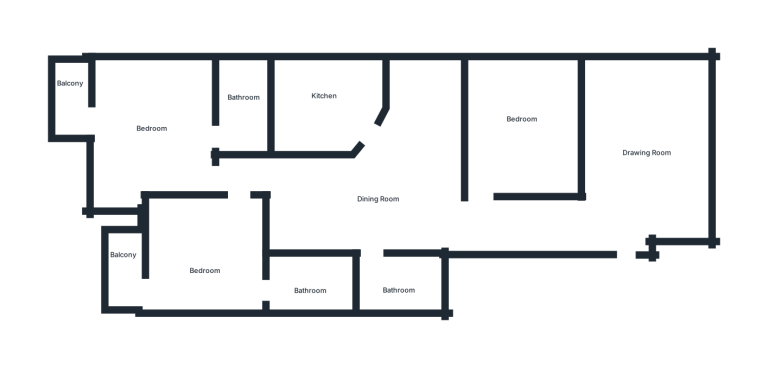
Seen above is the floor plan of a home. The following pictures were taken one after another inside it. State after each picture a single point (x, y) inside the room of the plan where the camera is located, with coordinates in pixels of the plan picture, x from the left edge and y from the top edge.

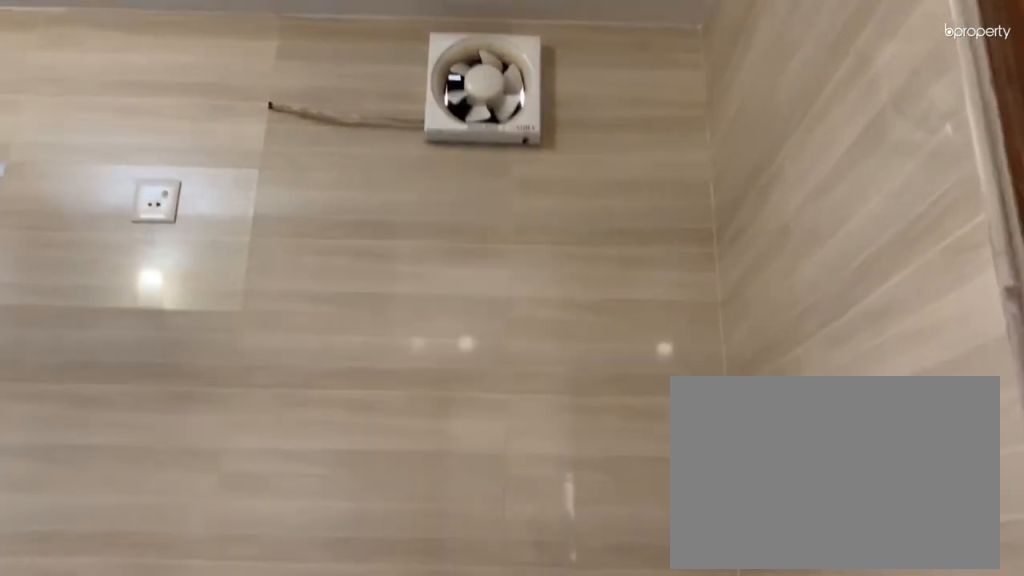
(329, 106)
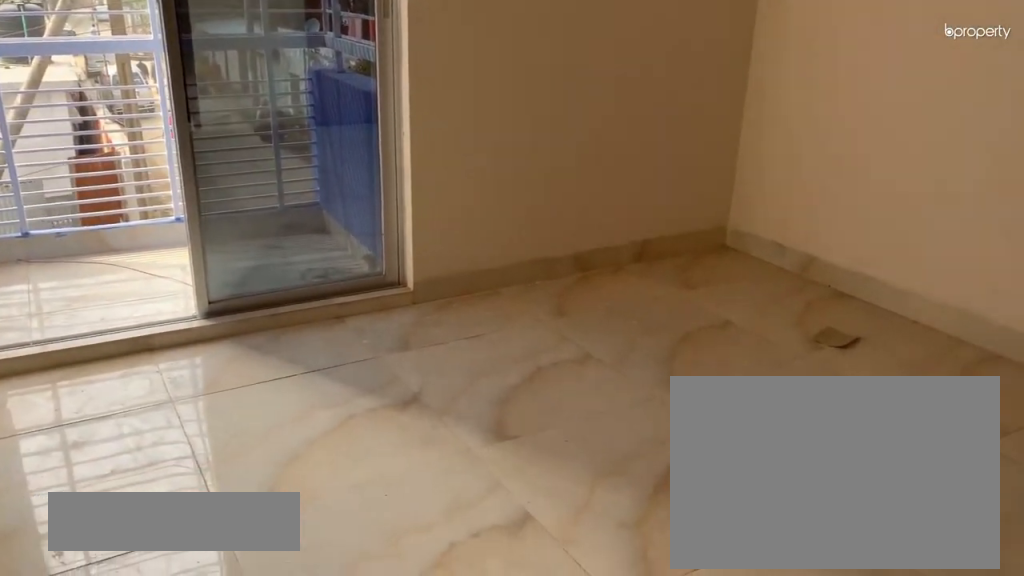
(210, 257)
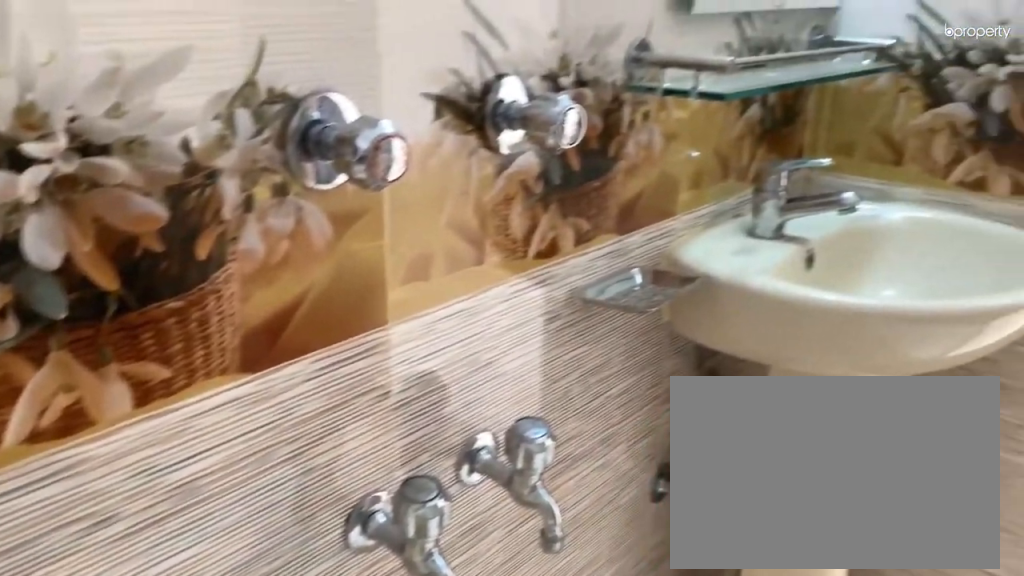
(309, 285)
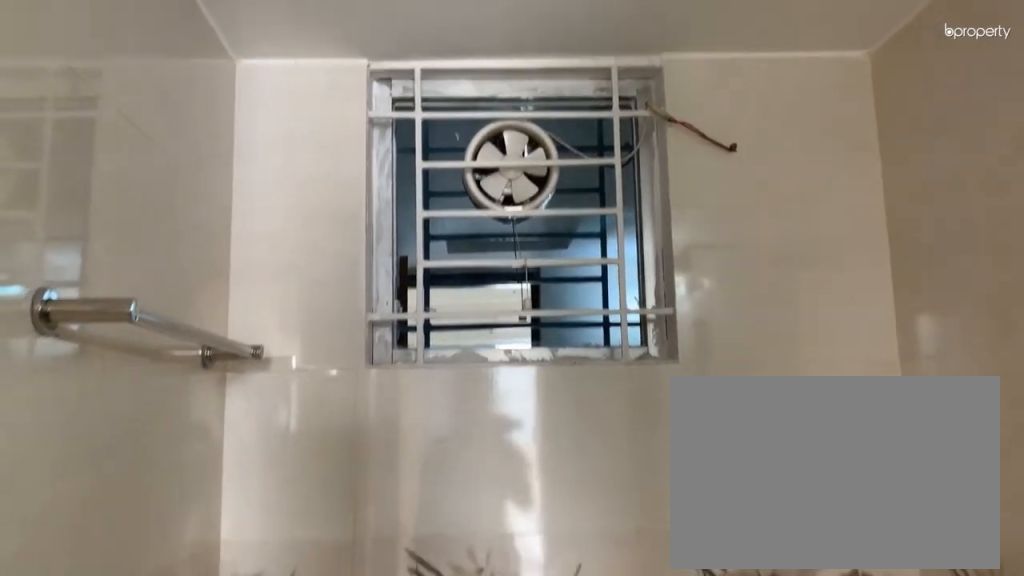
(309, 285)
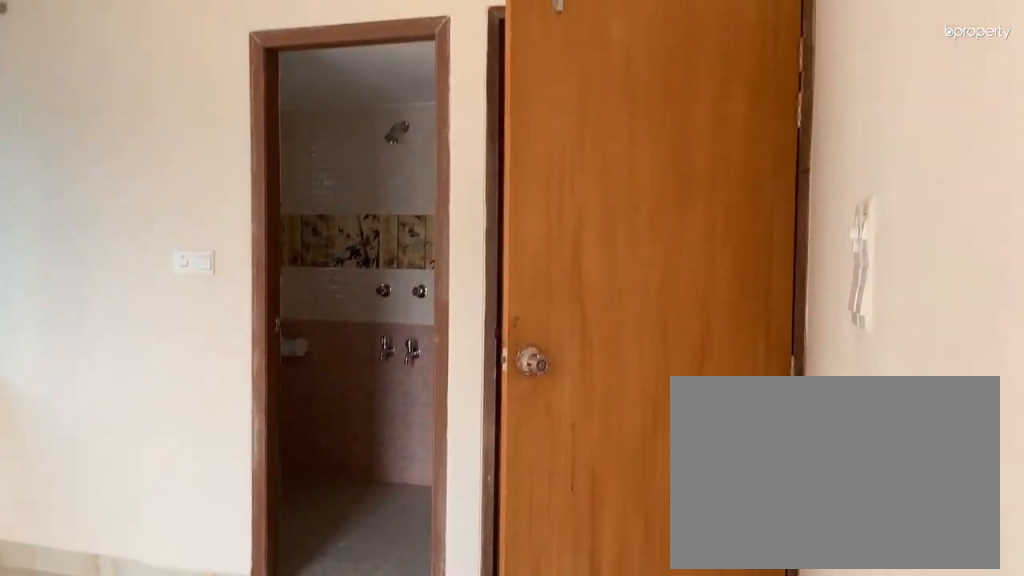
(163, 122)
